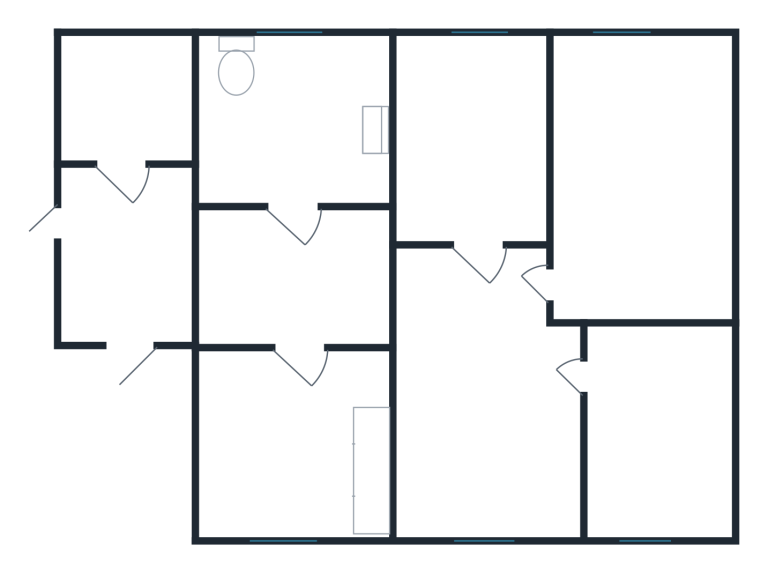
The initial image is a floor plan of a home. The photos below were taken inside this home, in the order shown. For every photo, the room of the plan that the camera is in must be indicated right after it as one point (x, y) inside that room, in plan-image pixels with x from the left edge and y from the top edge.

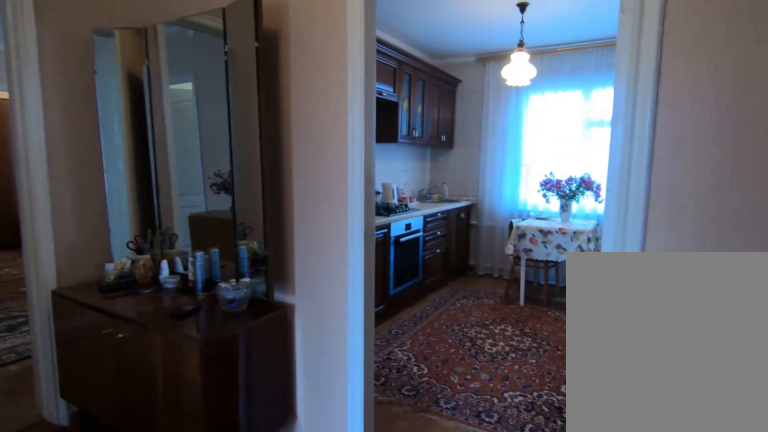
(270, 313)
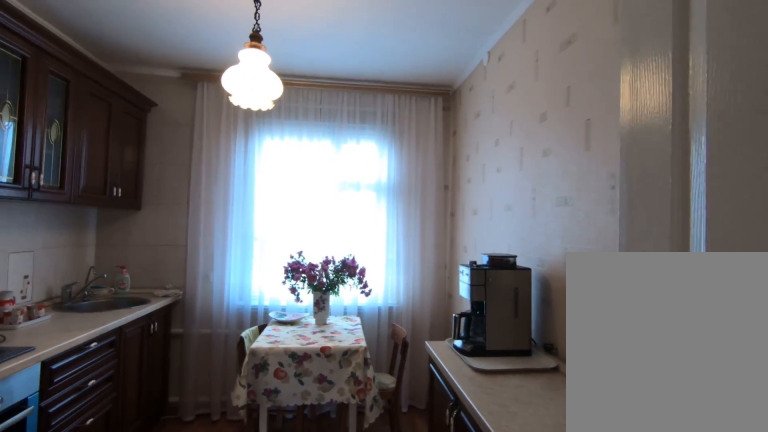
(306, 391)
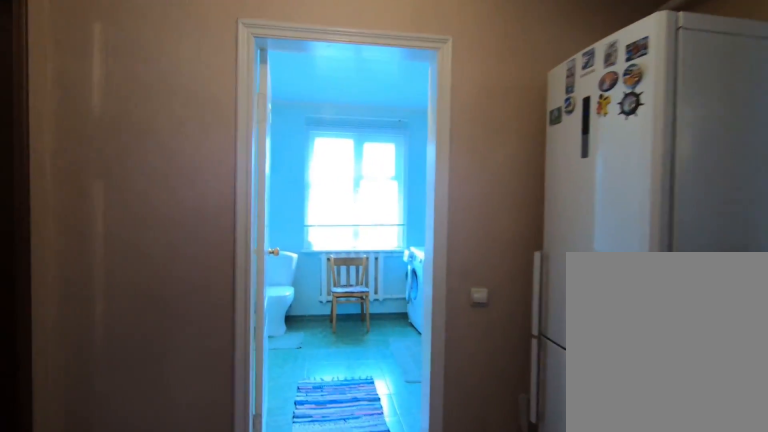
(302, 301)
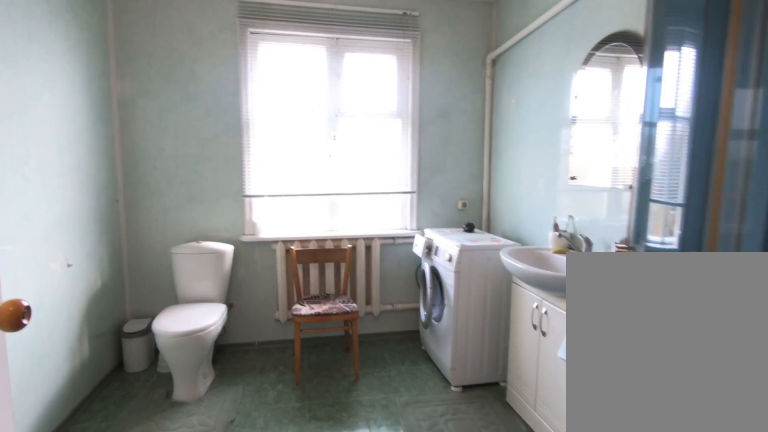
(296, 191)
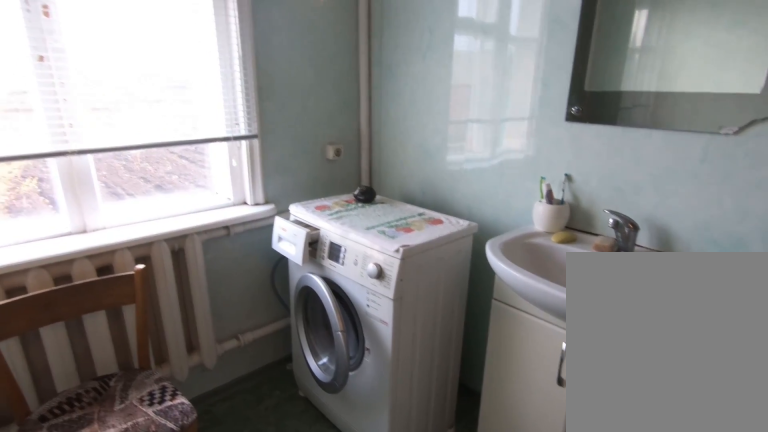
(296, 191)
